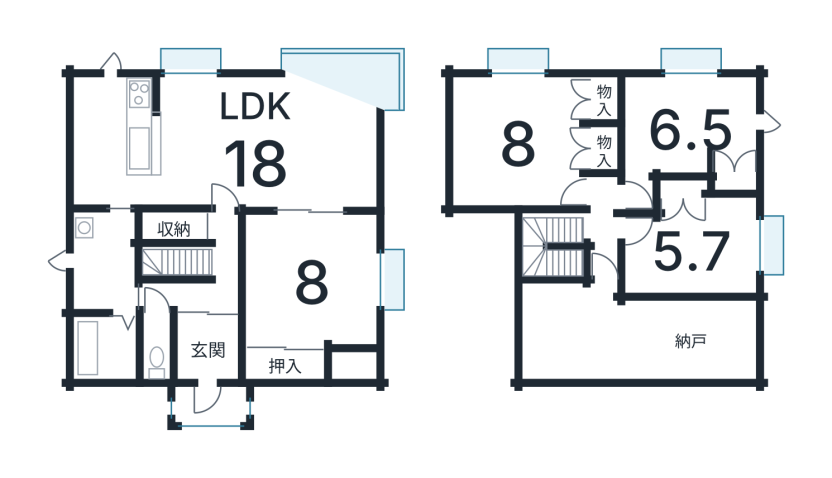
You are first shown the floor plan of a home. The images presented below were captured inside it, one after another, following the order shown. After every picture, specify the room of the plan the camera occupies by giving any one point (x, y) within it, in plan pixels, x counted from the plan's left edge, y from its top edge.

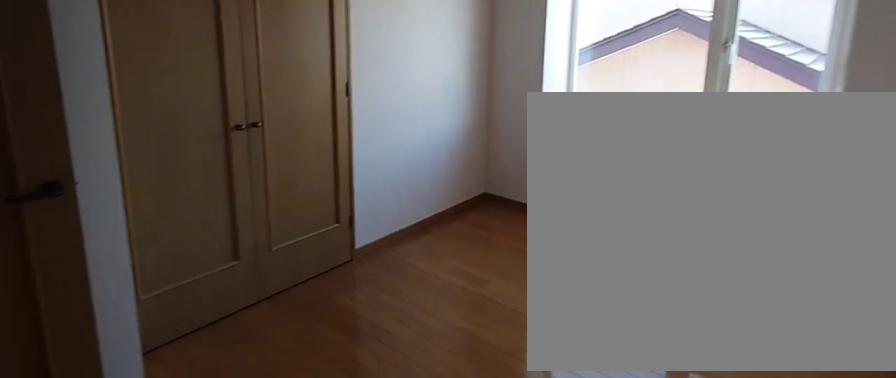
(690, 259)
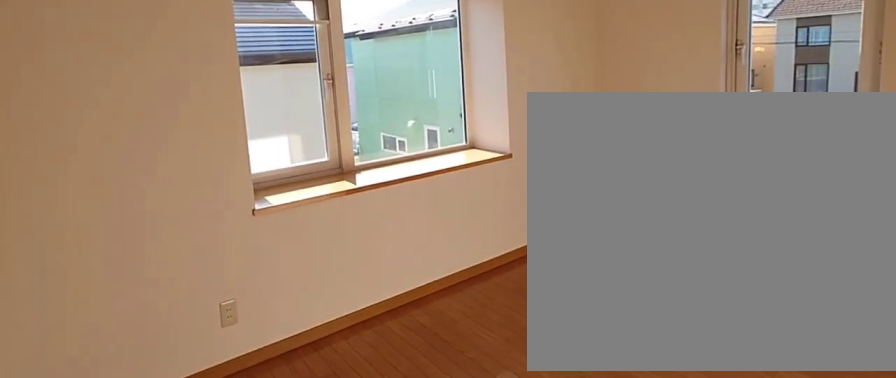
(687, 128)
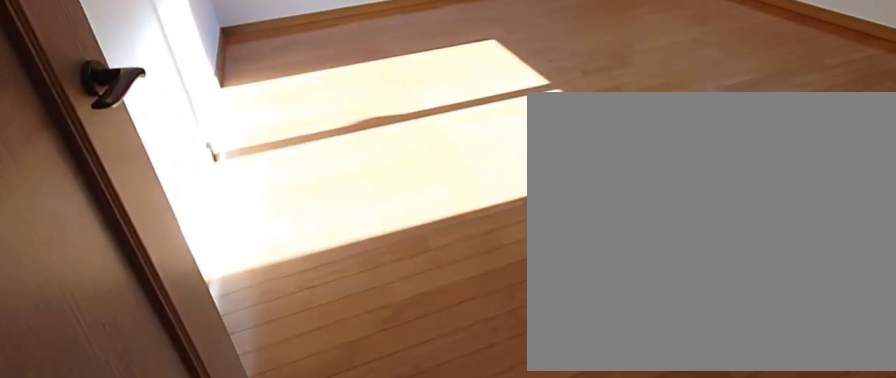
(515, 148)
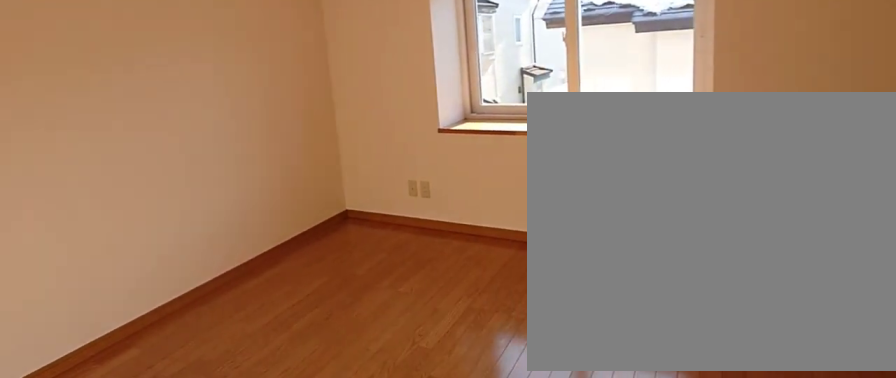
(515, 148)
